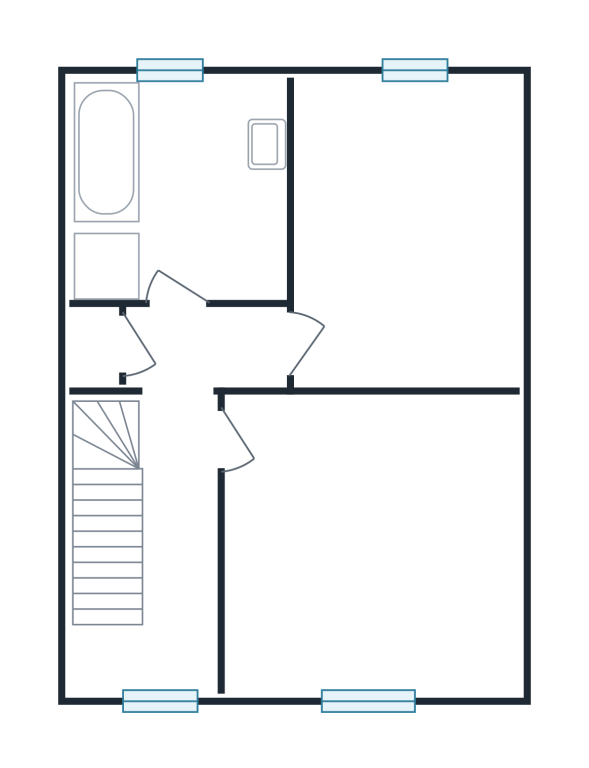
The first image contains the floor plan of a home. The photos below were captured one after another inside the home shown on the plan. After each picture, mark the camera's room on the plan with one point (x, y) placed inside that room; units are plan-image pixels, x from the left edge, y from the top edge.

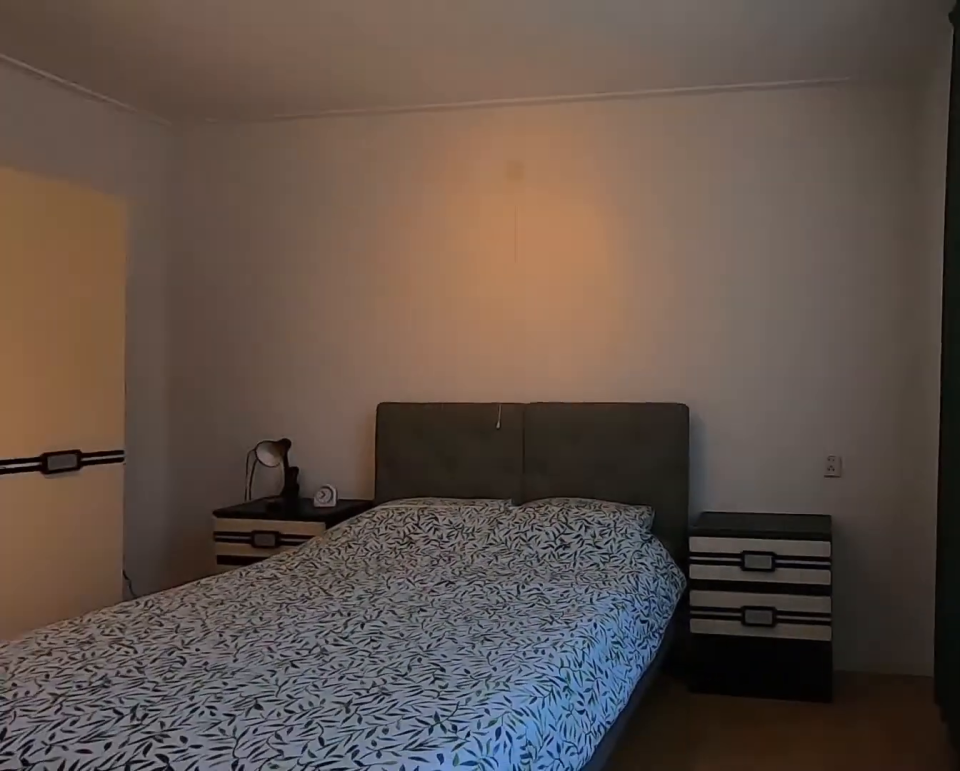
(370, 544)
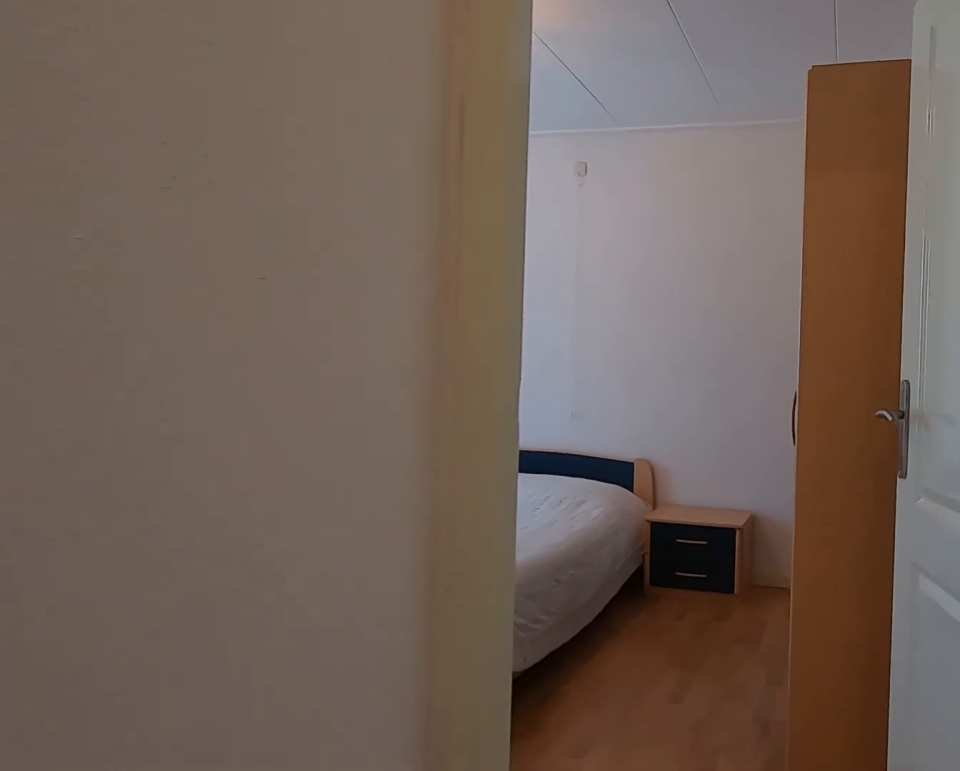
(179, 491)
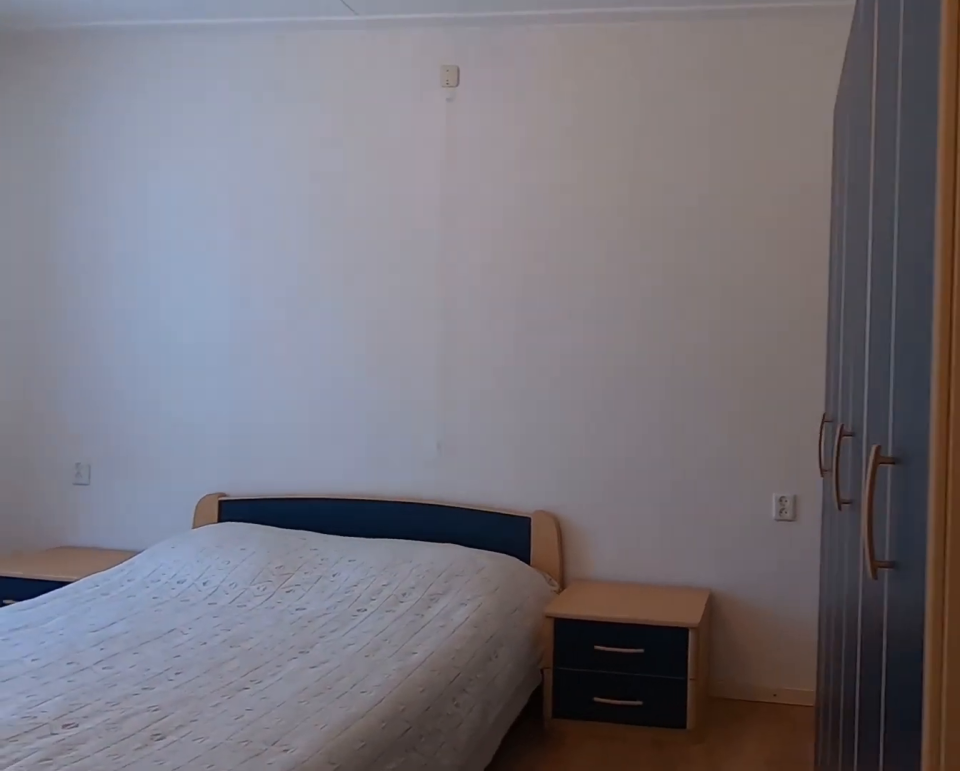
(404, 135)
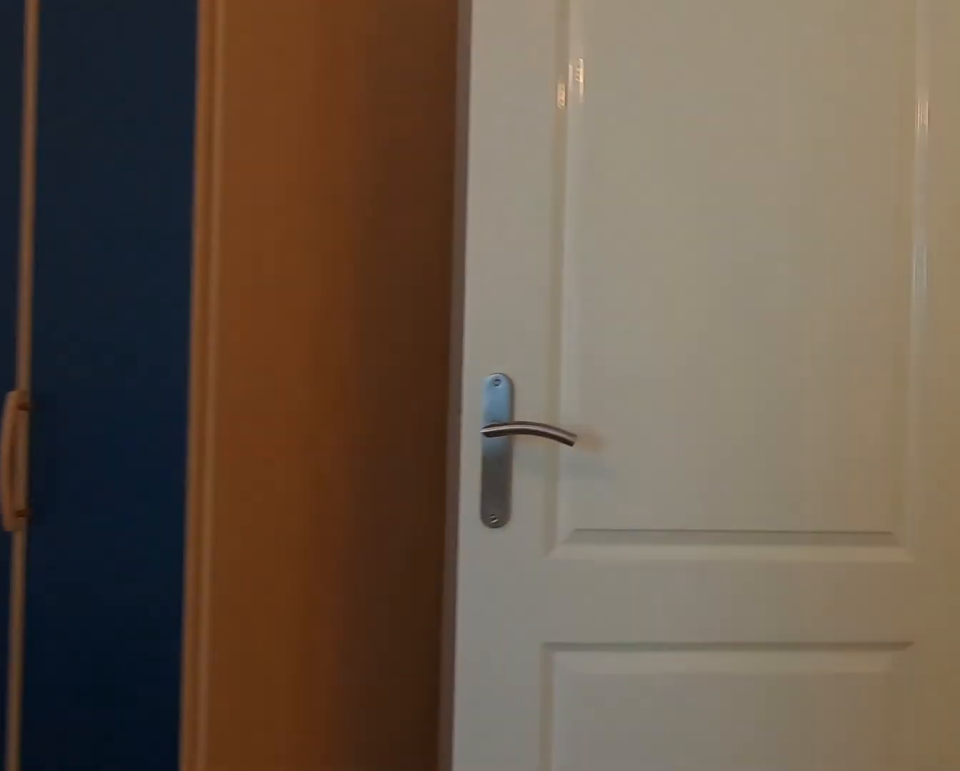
(404, 135)
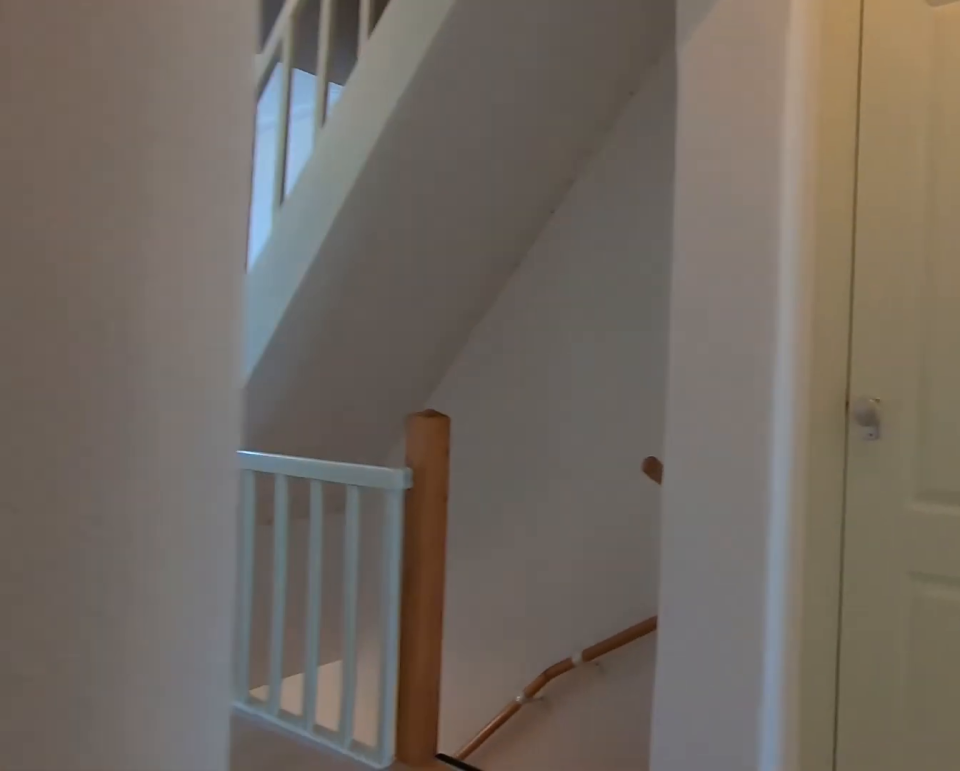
(179, 490)
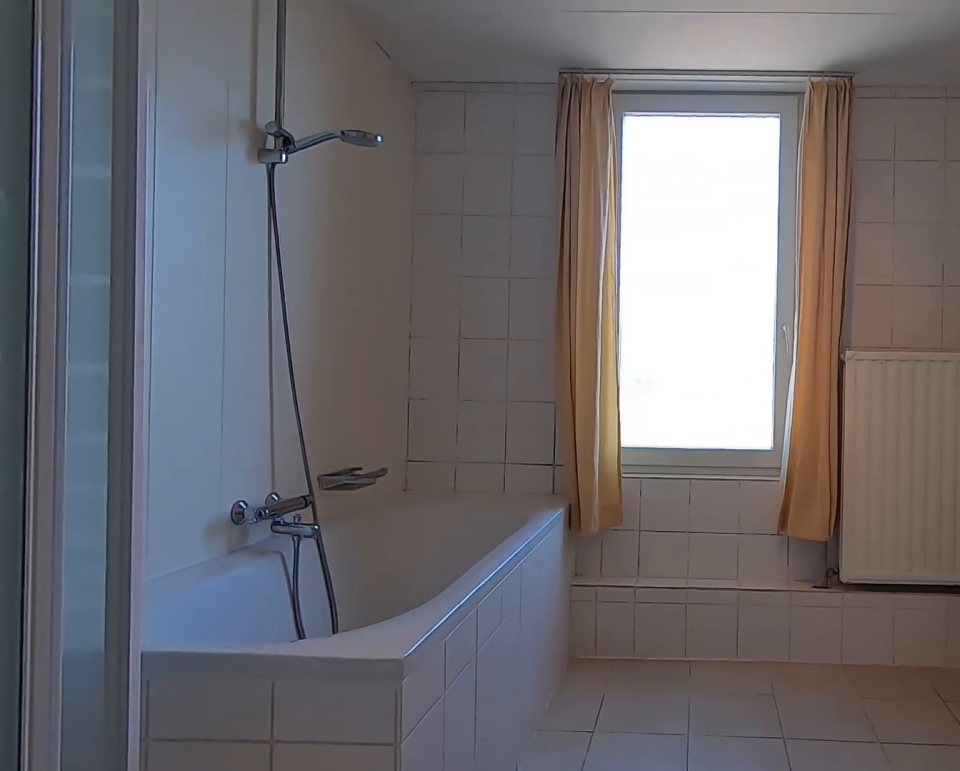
(179, 189)
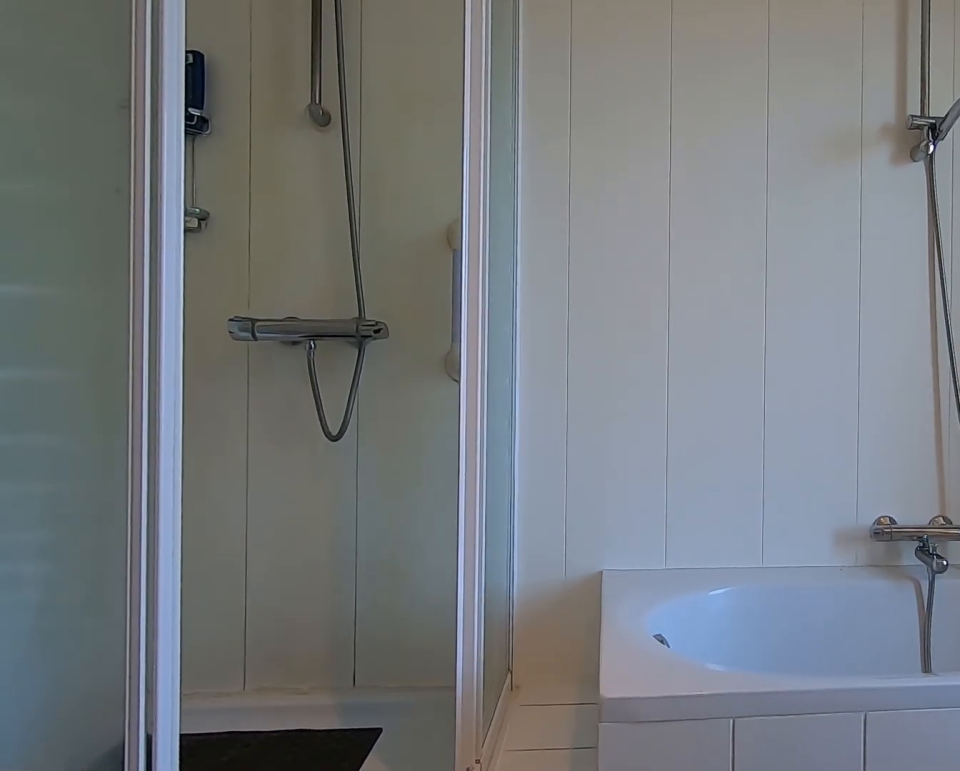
(179, 189)
